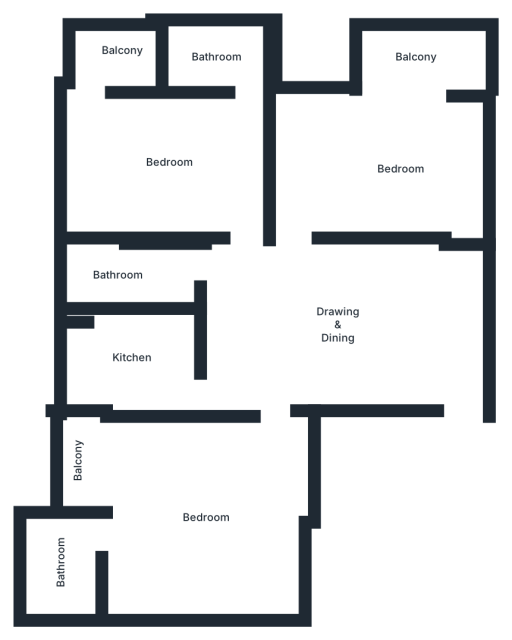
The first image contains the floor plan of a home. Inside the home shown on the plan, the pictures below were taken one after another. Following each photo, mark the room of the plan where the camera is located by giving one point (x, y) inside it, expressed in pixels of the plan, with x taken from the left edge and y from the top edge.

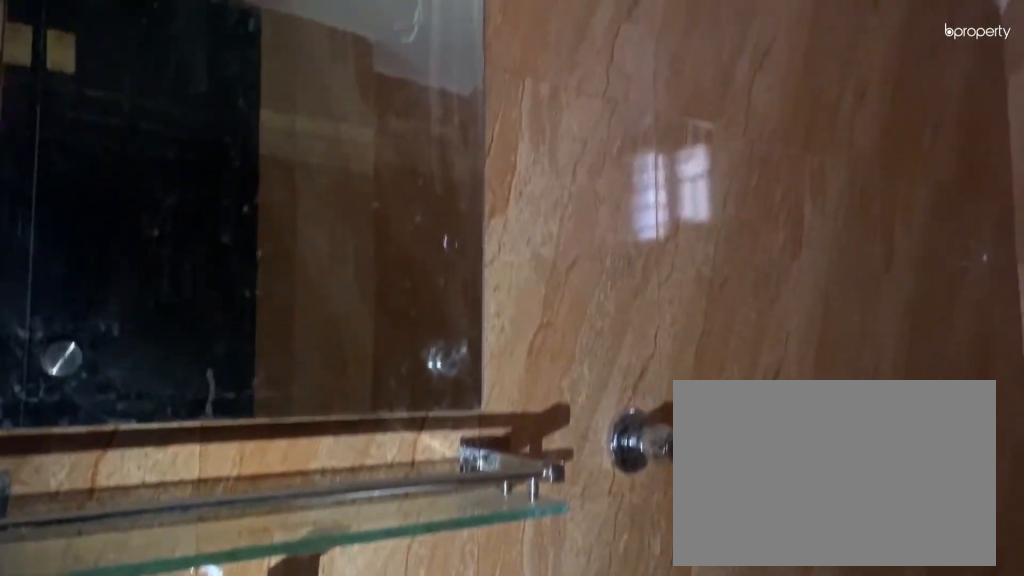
(130, 274)
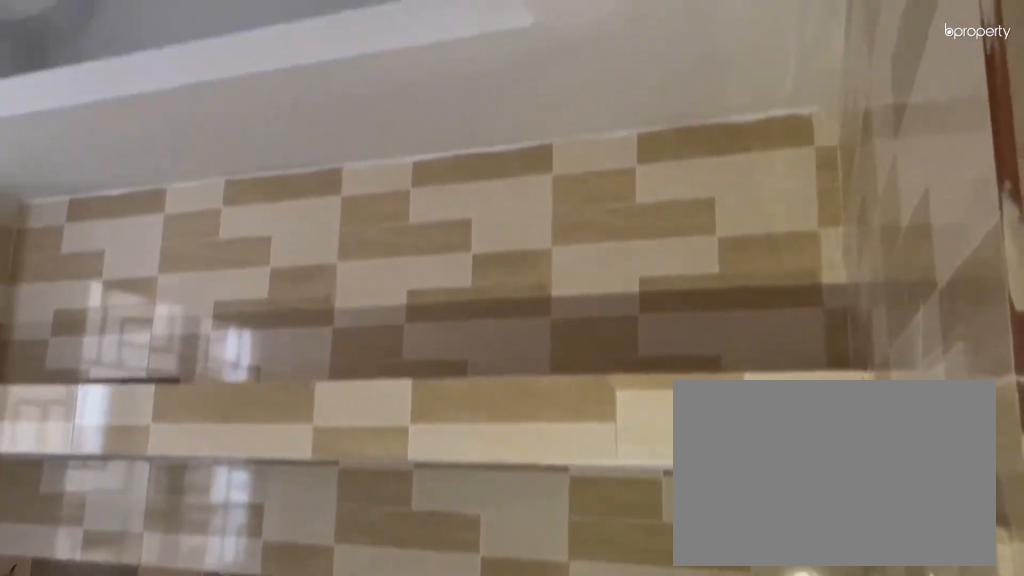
(130, 352)
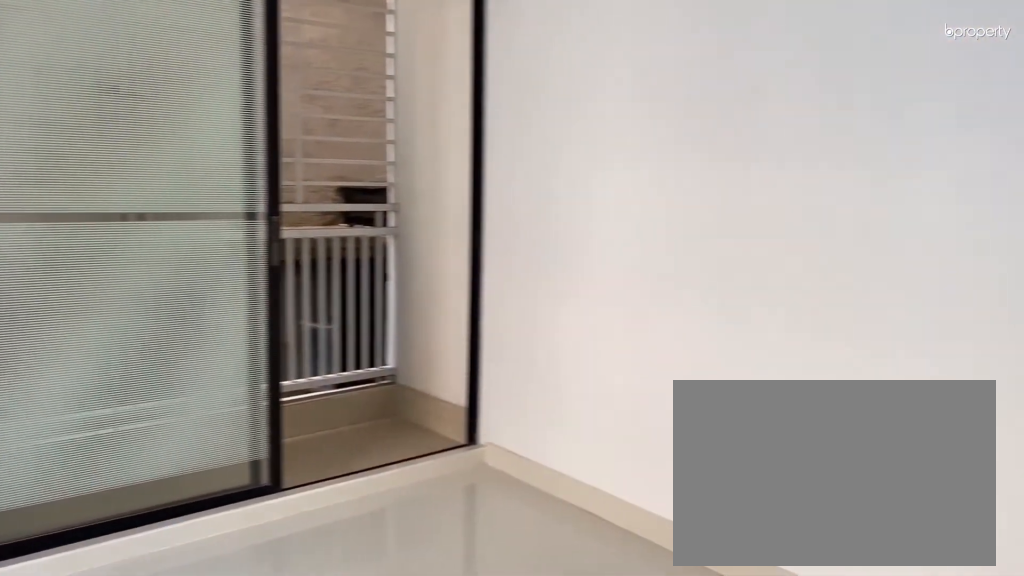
(208, 519)
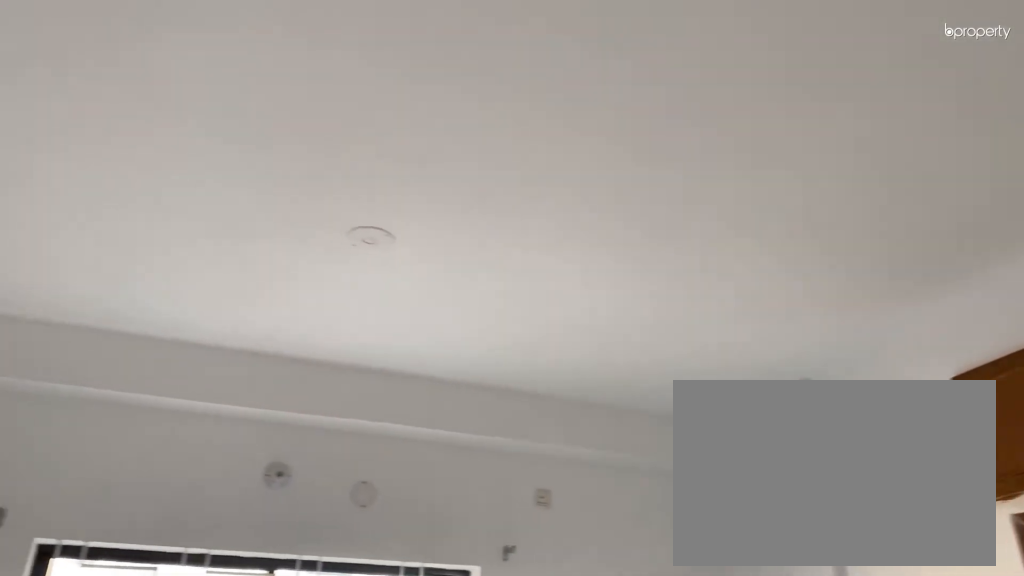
(208, 519)
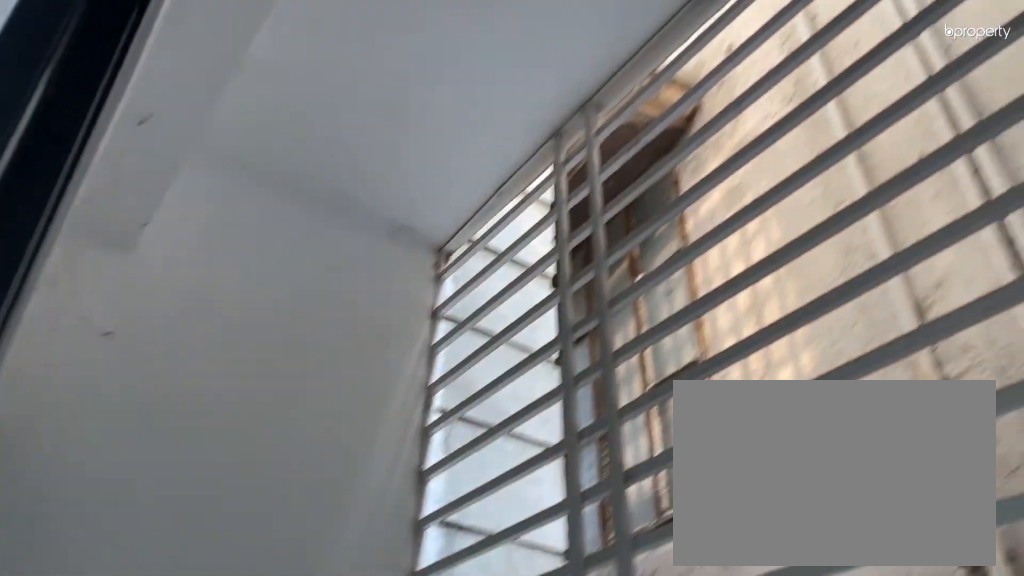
(79, 457)
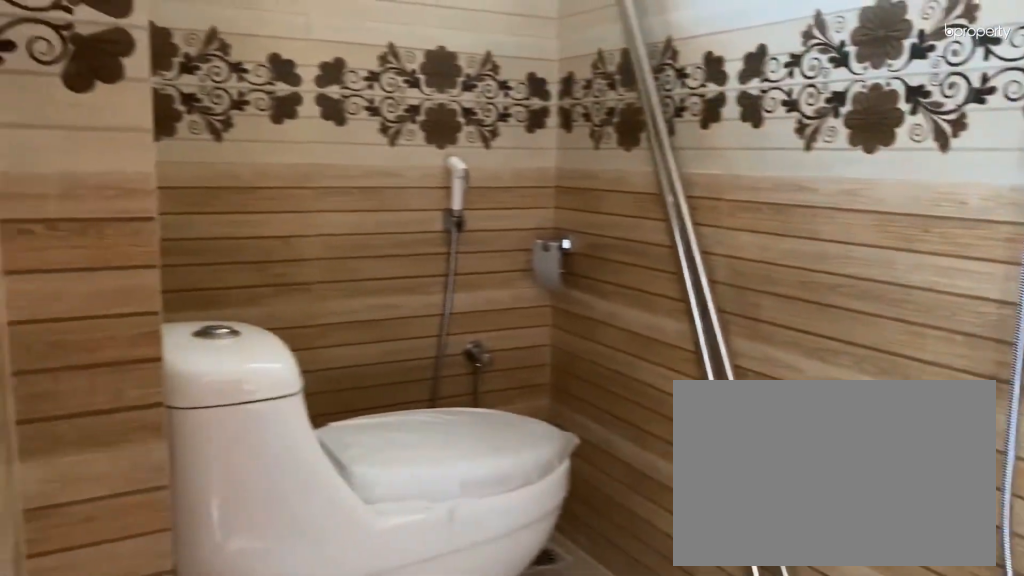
(61, 553)
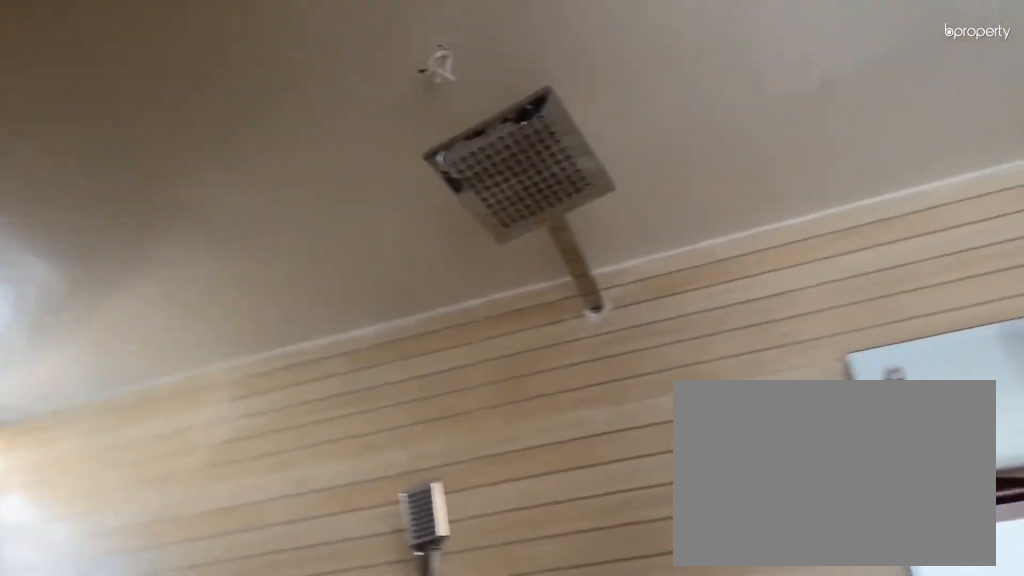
(61, 553)
